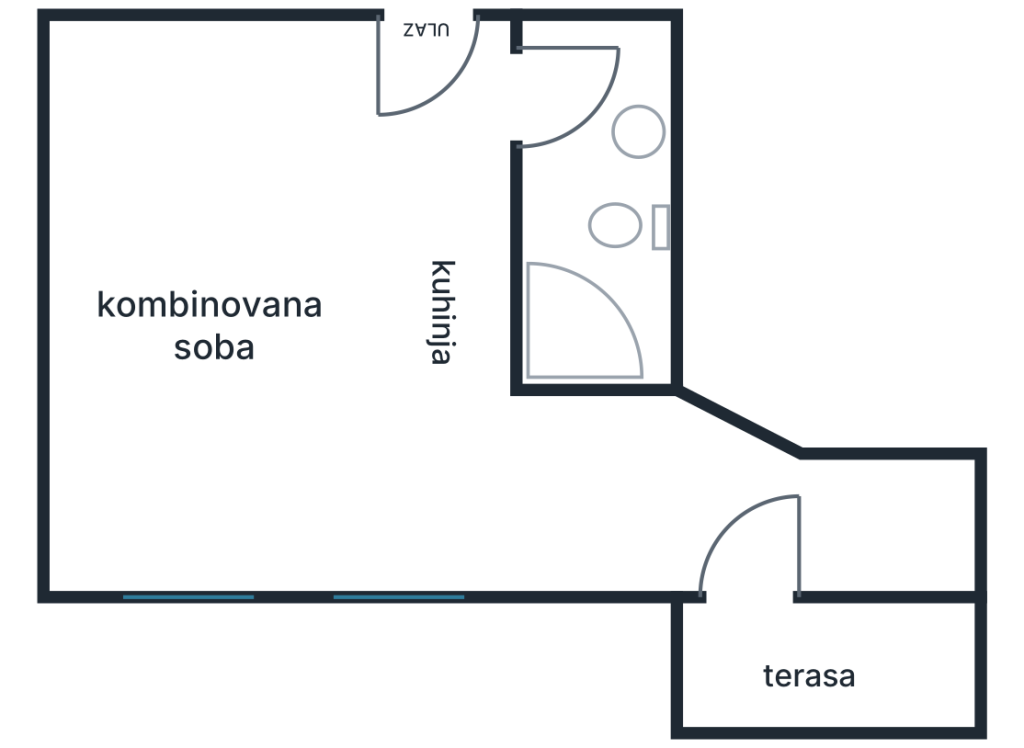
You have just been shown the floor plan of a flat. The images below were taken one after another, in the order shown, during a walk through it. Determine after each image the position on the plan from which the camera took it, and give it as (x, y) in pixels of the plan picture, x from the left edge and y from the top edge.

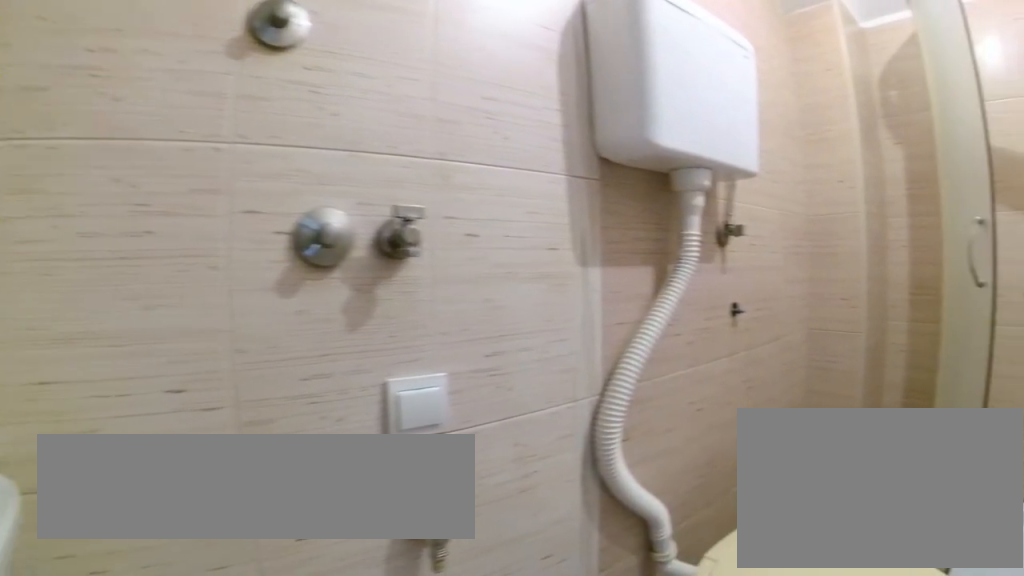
(544, 107)
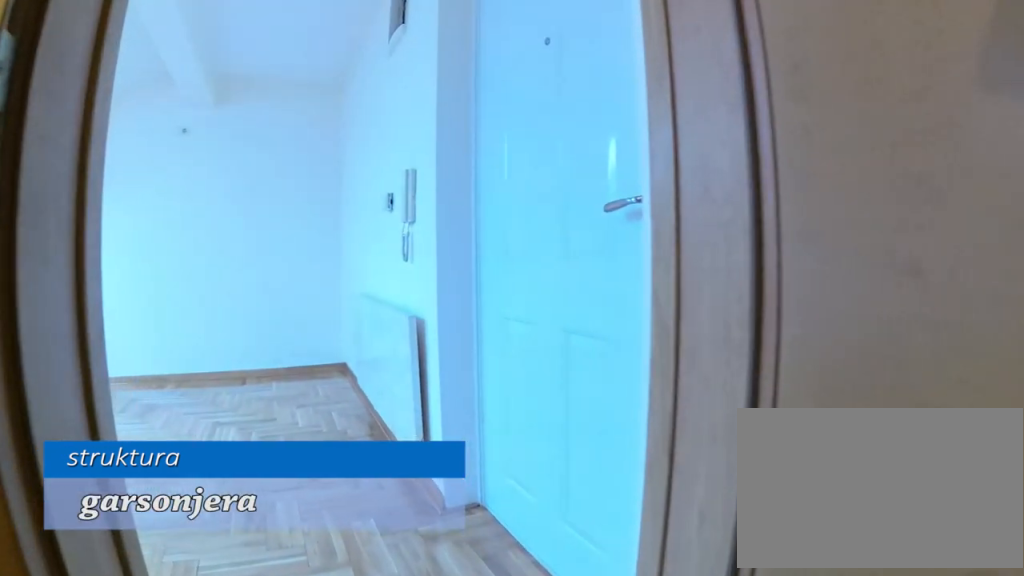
(604, 118)
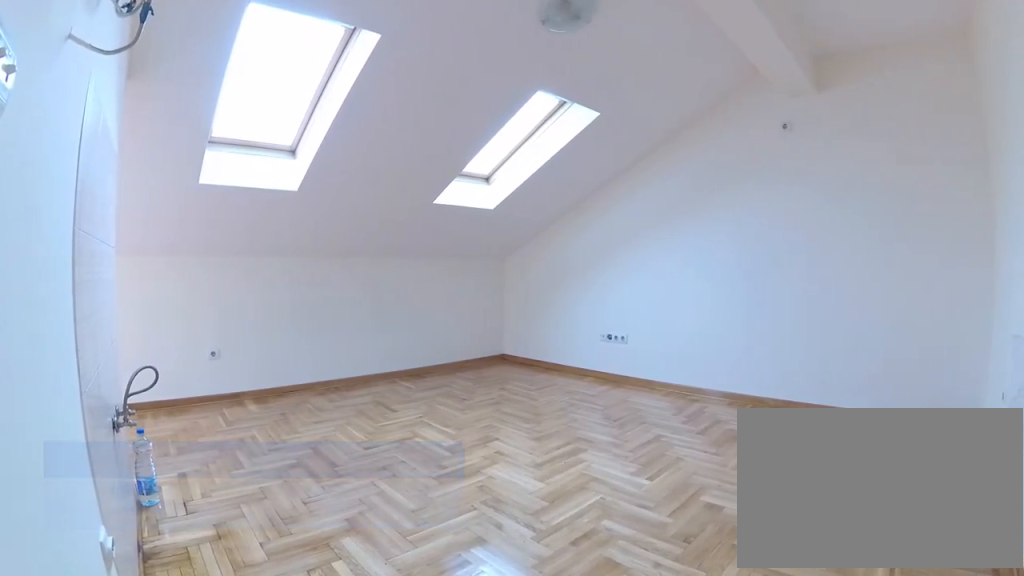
(510, 60)
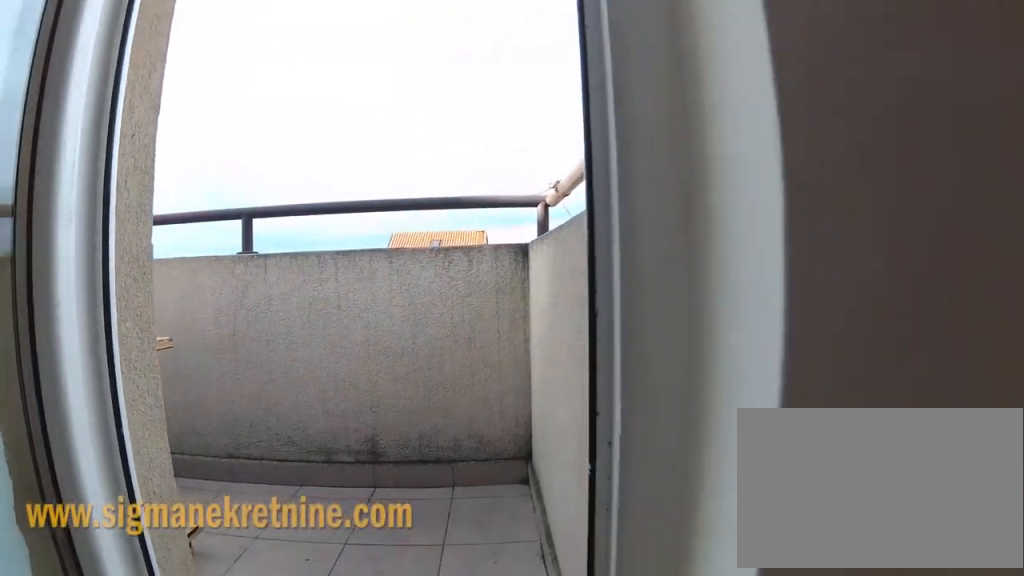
(747, 509)
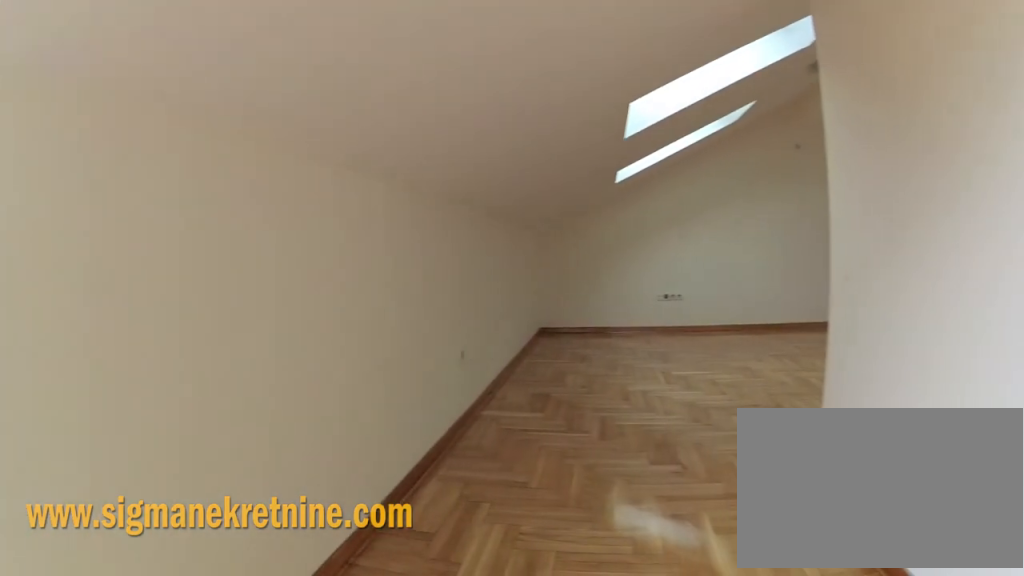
(786, 511)
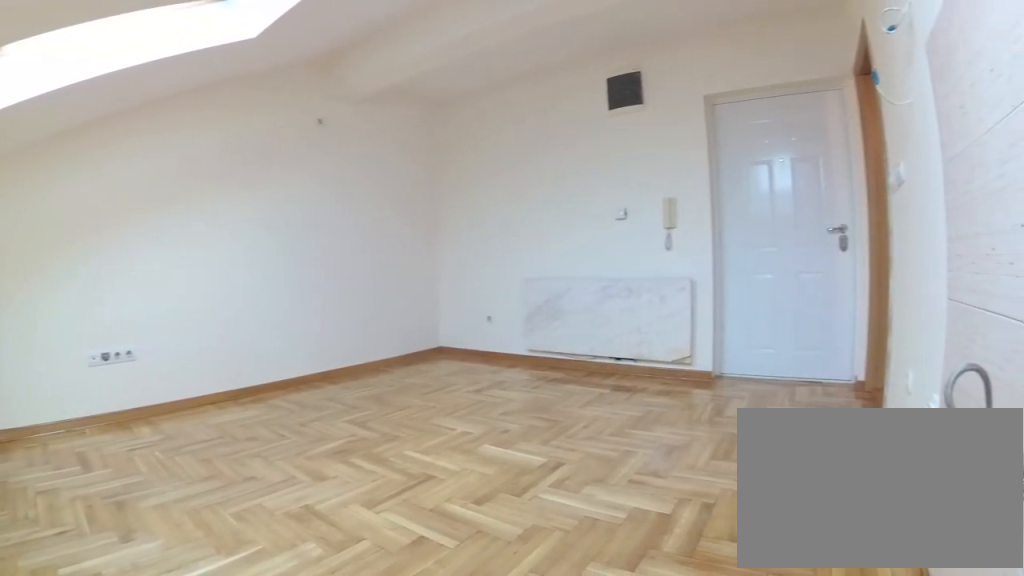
(476, 493)
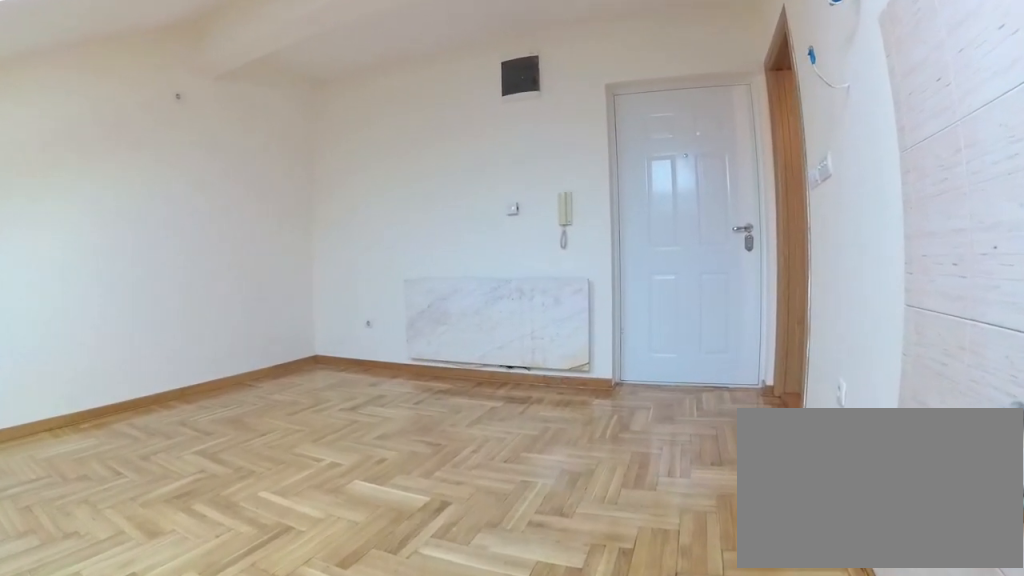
(461, 426)
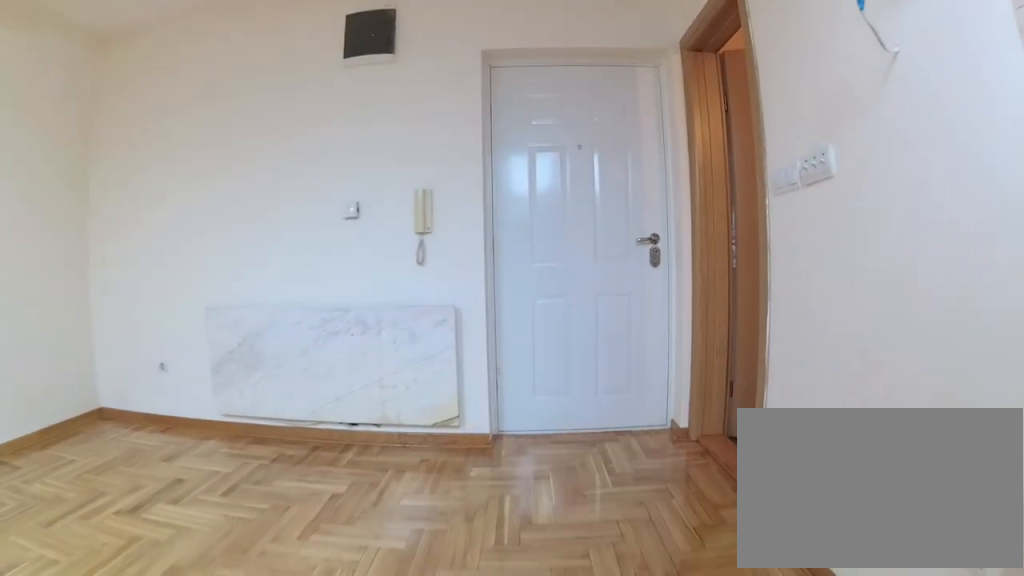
(460, 380)
